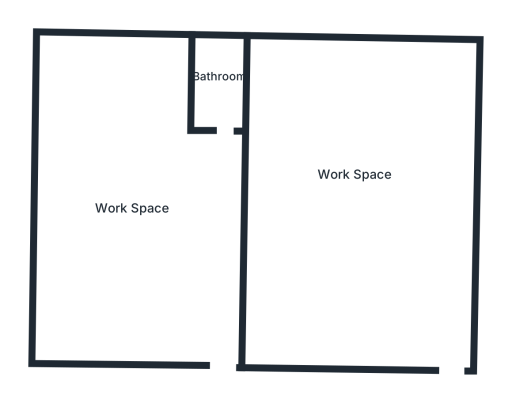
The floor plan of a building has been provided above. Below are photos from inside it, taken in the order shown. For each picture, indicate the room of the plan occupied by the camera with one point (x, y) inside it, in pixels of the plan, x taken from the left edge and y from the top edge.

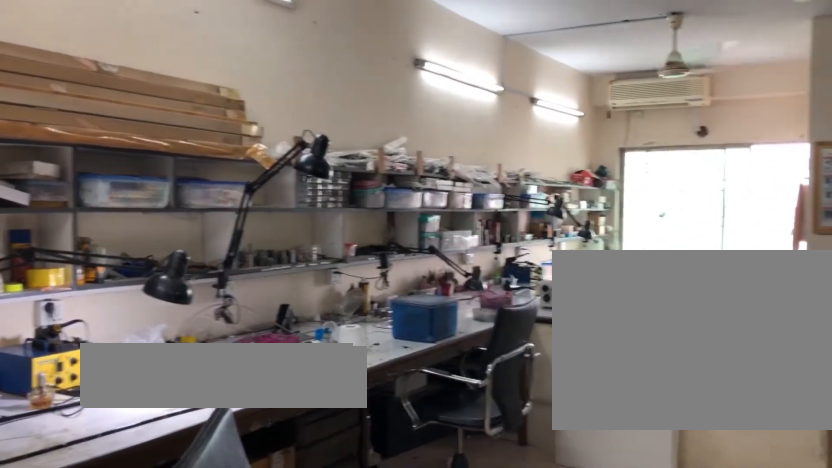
(135, 212)
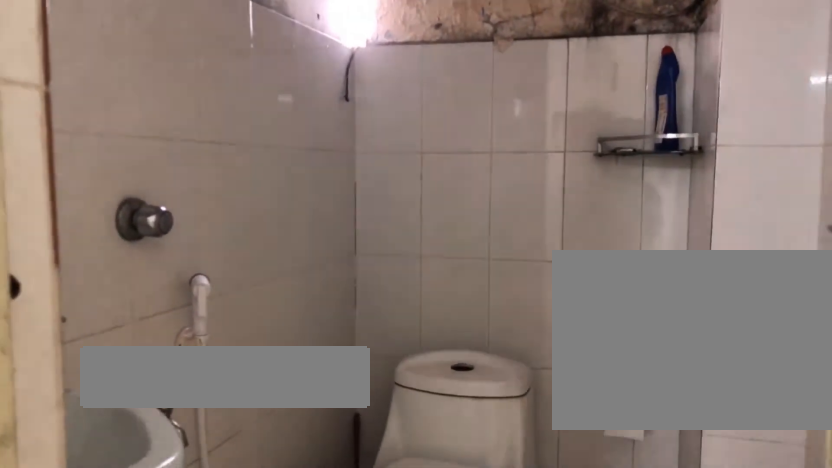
(218, 80)
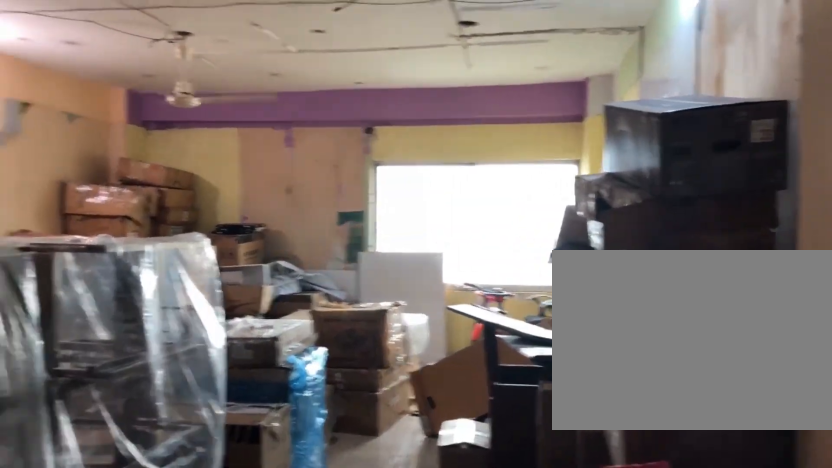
(363, 180)
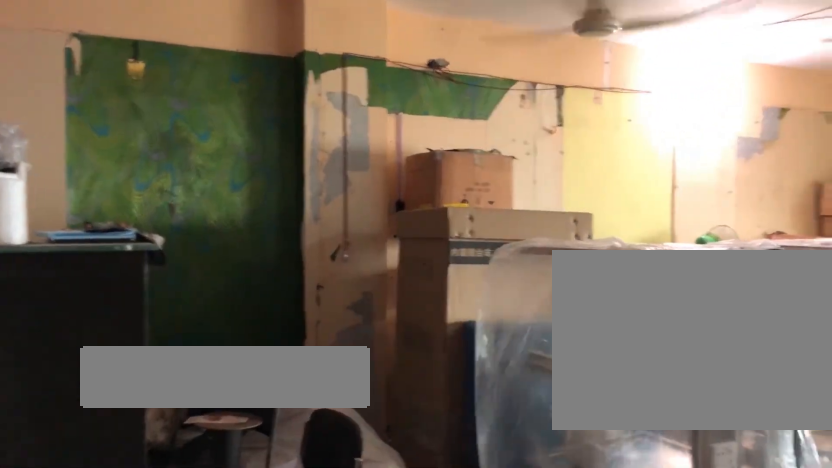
(363, 180)
